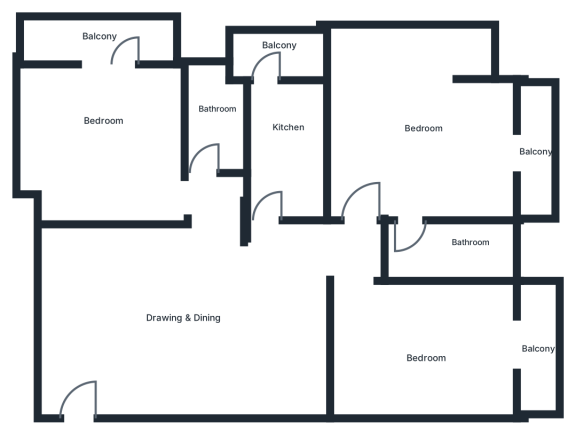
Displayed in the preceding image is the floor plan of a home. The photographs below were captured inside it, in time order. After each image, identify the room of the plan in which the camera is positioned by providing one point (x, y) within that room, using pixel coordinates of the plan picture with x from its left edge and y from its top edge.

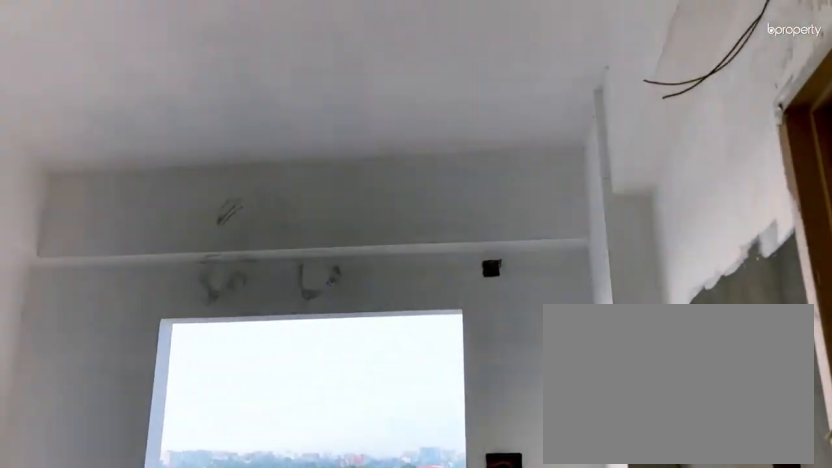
(420, 120)
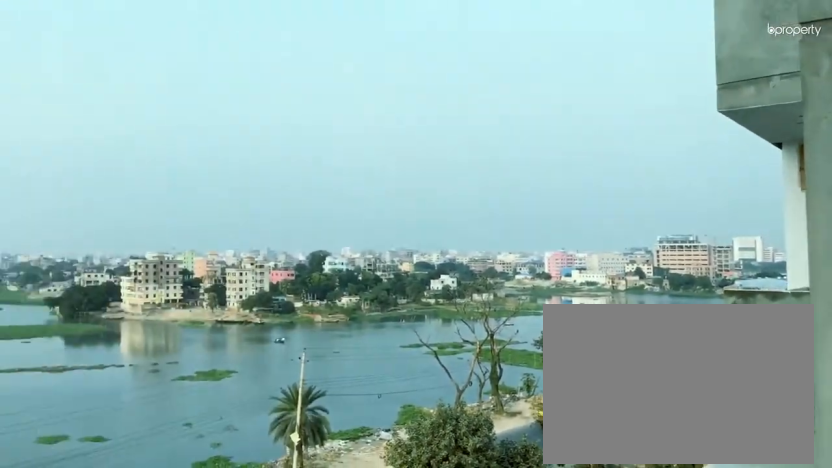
(542, 149)
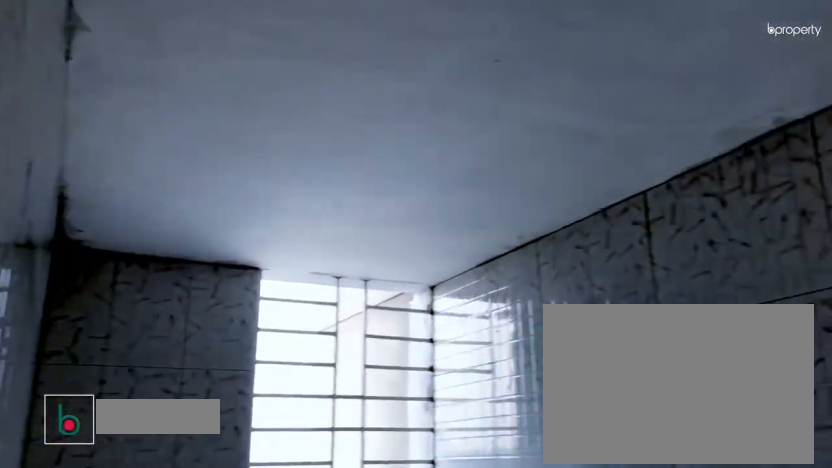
(456, 250)
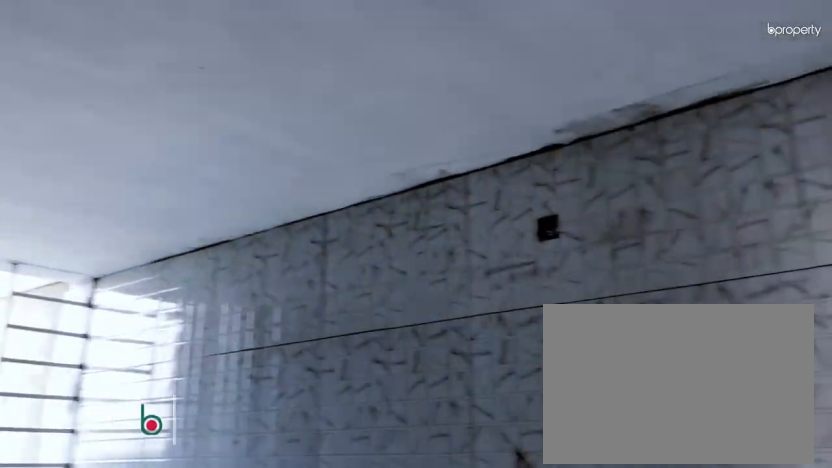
(456, 250)
